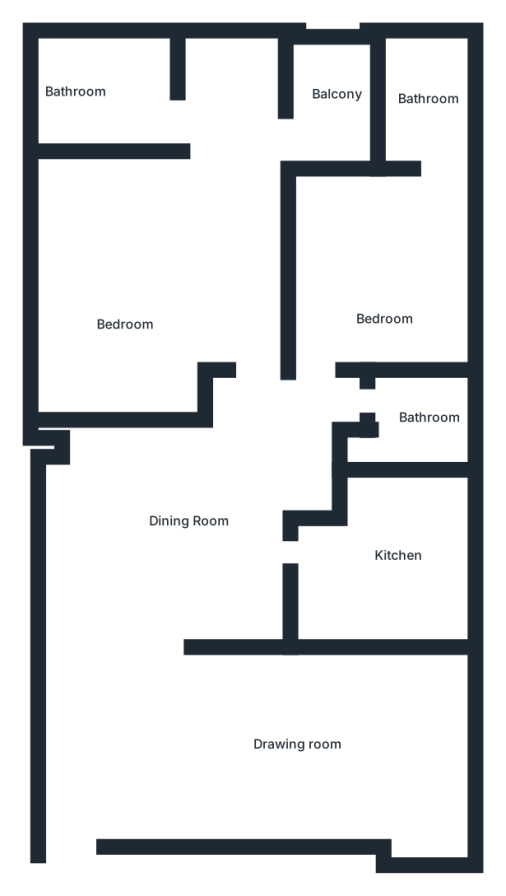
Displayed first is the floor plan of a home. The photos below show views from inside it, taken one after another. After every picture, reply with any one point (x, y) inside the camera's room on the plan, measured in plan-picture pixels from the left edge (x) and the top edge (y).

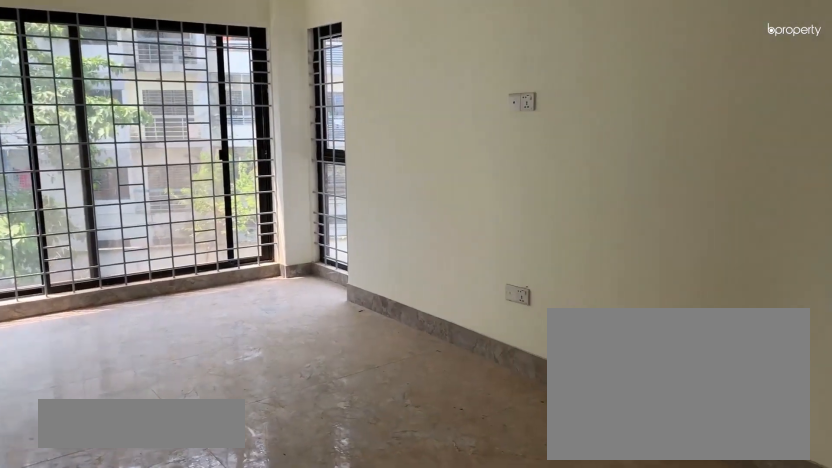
(265, 743)
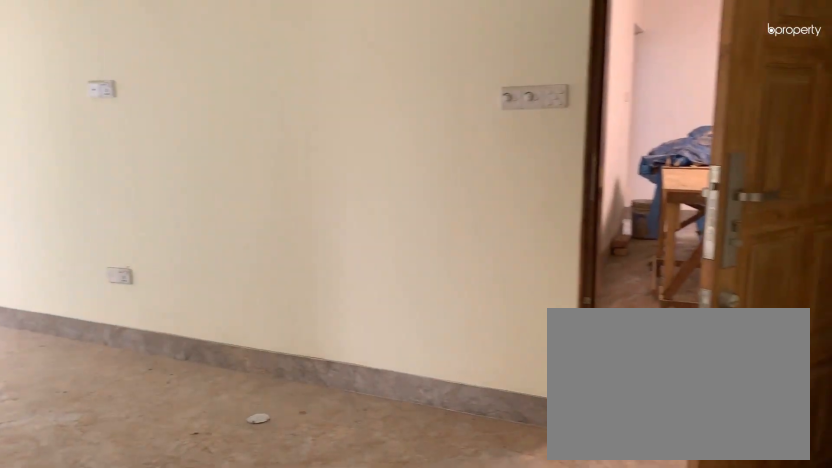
(265, 743)
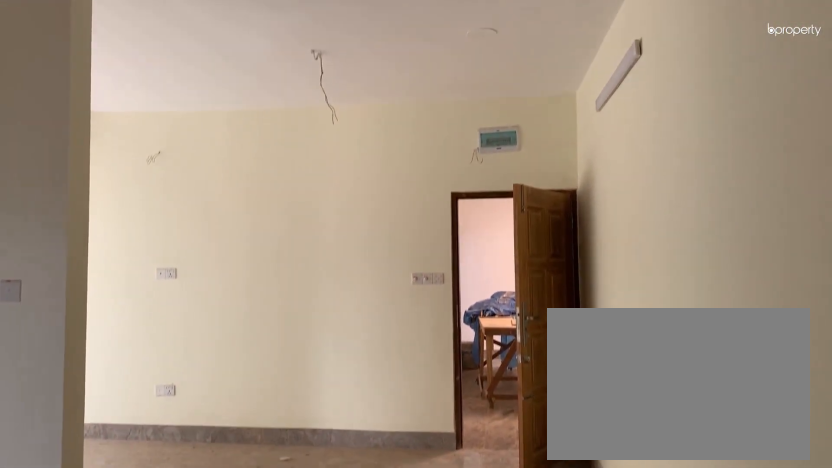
(198, 541)
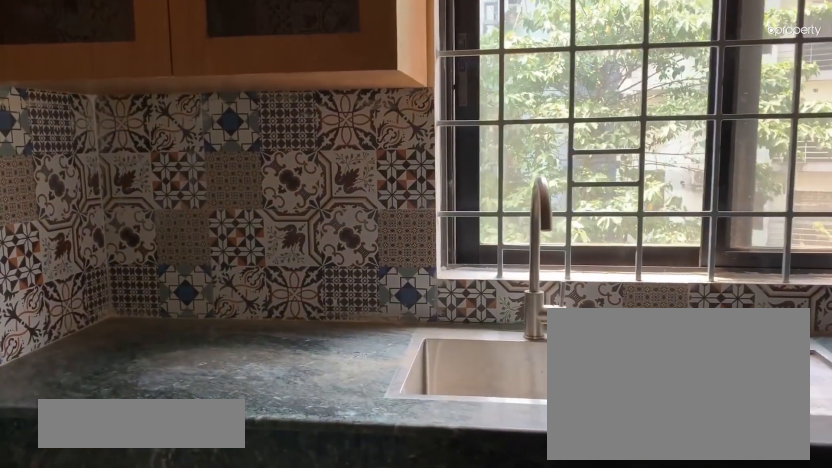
(398, 563)
